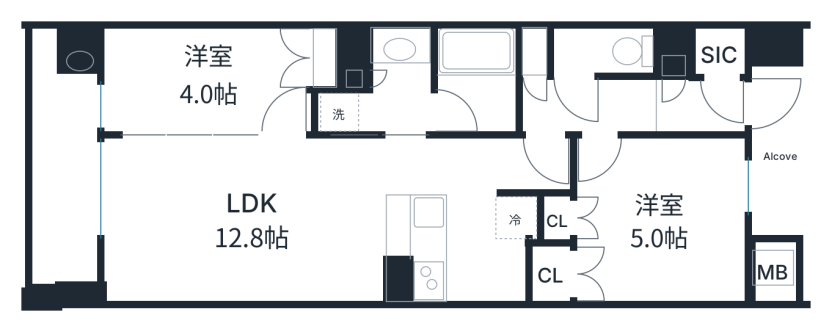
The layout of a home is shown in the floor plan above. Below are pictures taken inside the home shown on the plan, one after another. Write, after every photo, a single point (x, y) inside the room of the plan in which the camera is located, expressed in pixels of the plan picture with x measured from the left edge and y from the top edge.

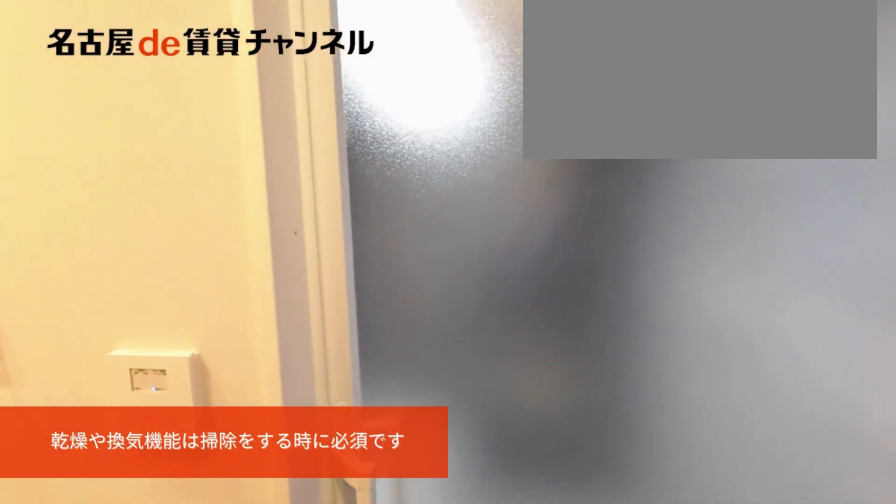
(377, 87)
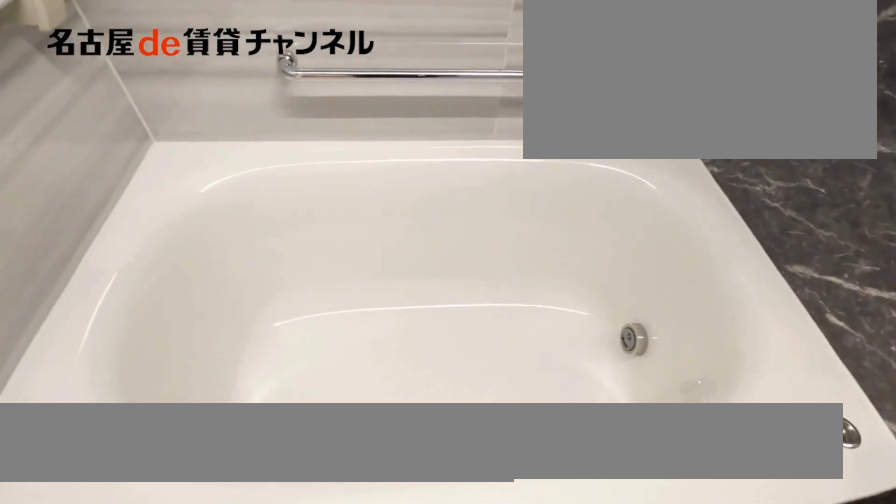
(474, 83)
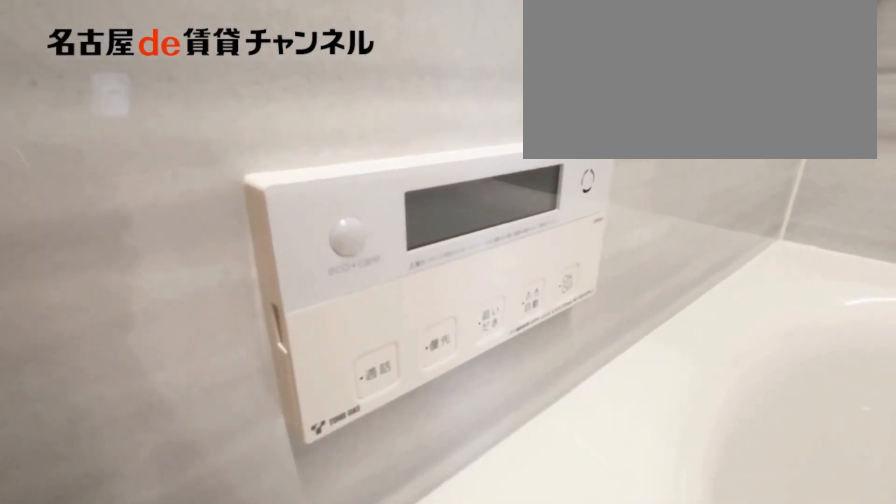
(474, 83)
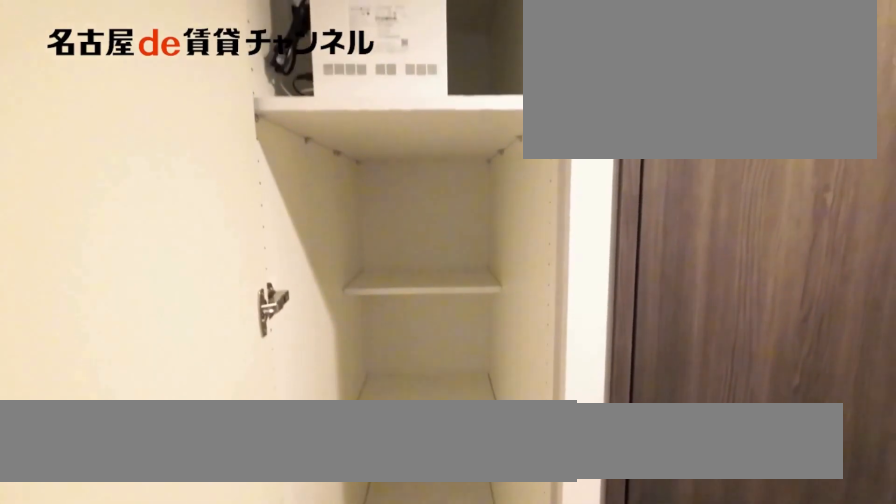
(534, 54)
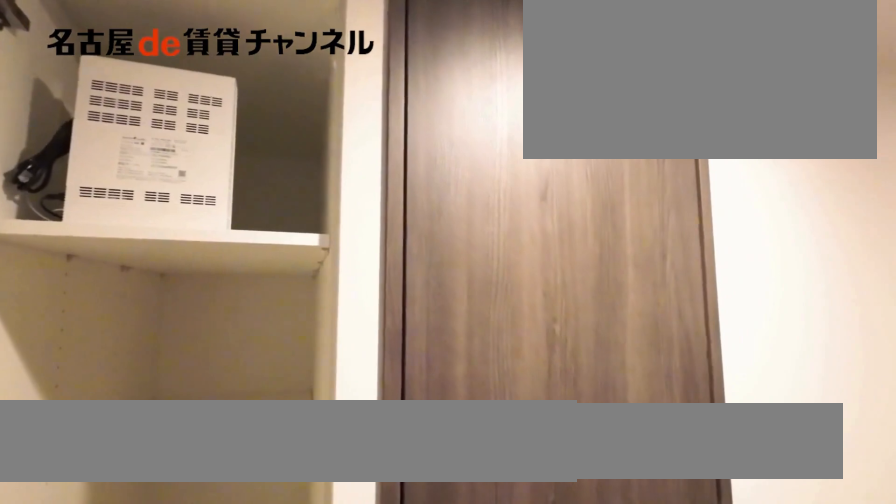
(534, 54)
